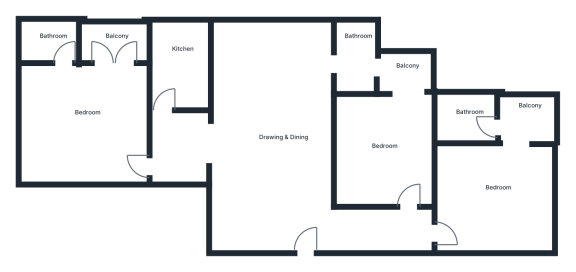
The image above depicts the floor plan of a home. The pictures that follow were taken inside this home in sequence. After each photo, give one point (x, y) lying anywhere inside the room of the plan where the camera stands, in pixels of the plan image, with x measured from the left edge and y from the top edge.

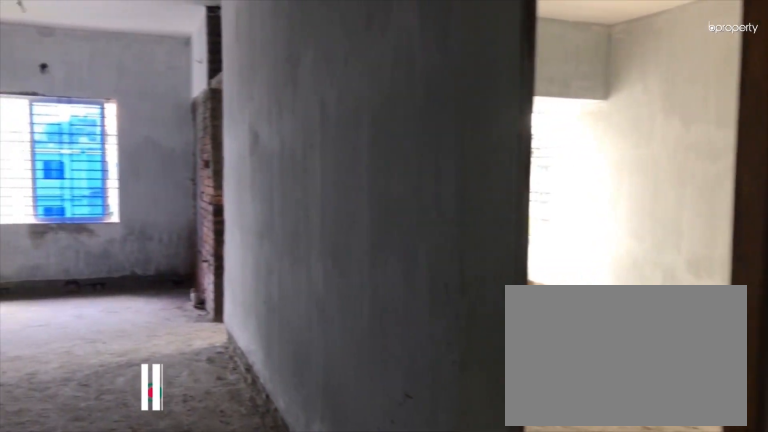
(291, 218)
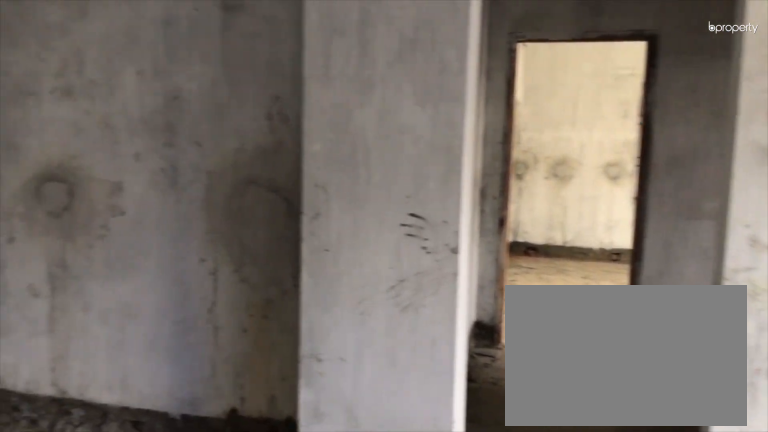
(272, 140)
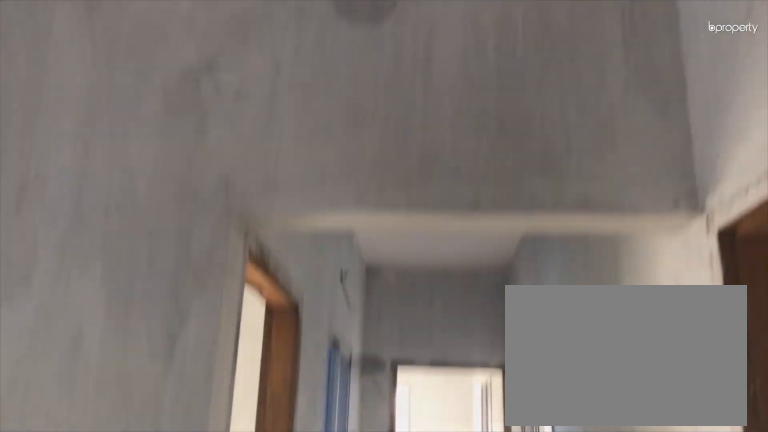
(272, 140)
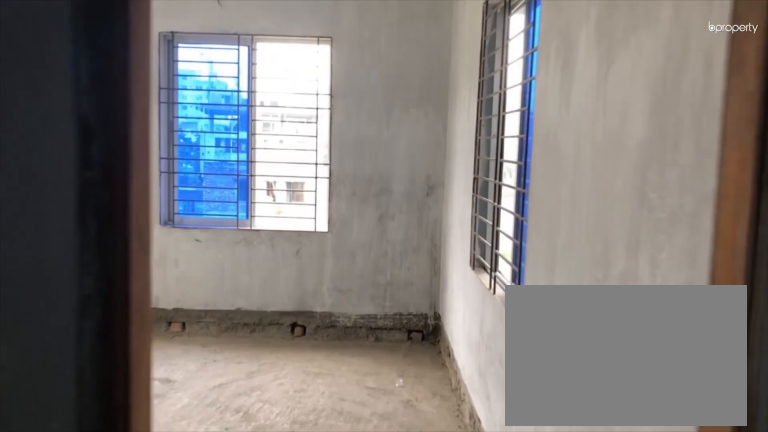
(461, 213)
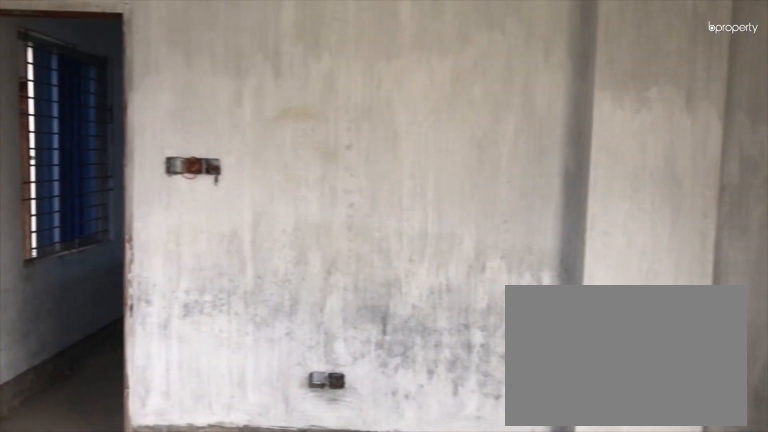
(503, 188)
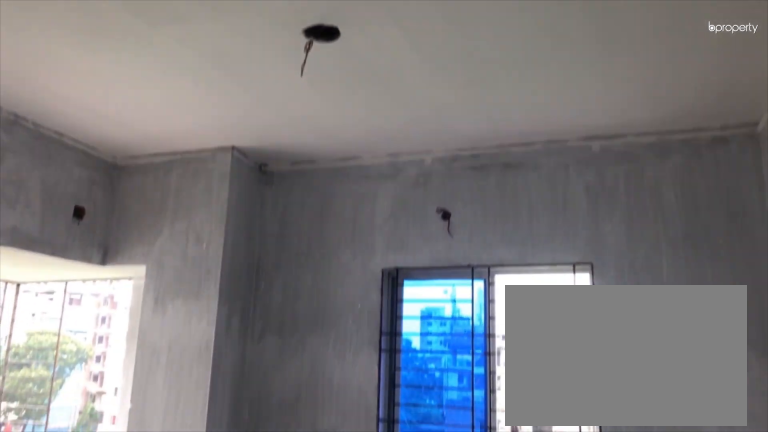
(503, 188)
